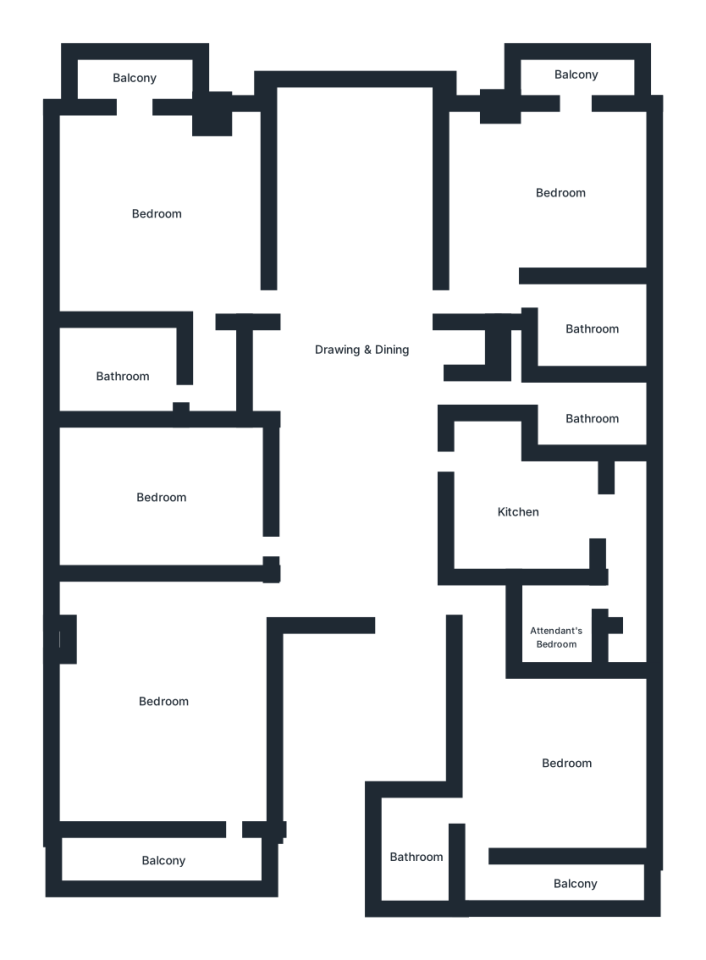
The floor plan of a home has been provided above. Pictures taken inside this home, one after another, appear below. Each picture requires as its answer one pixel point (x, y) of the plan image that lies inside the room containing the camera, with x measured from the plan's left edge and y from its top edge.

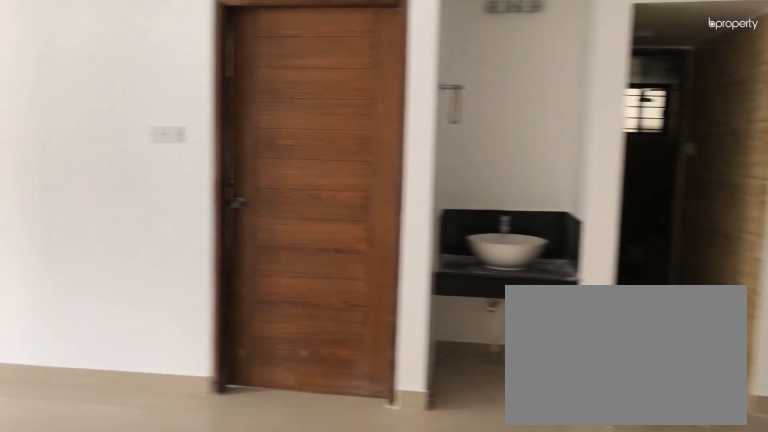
(350, 251)
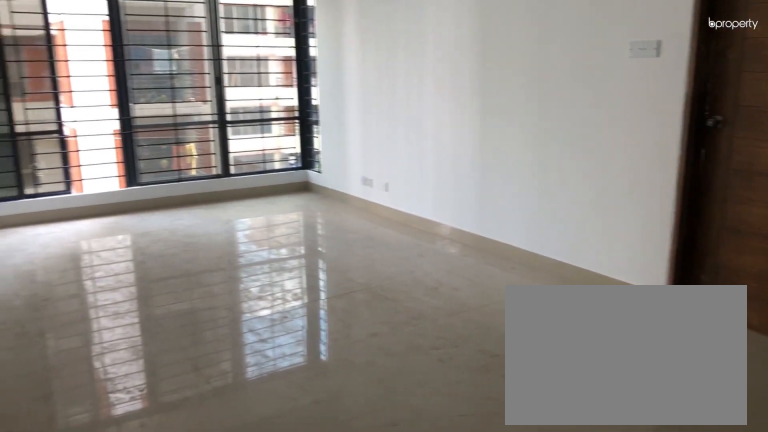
(356, 390)
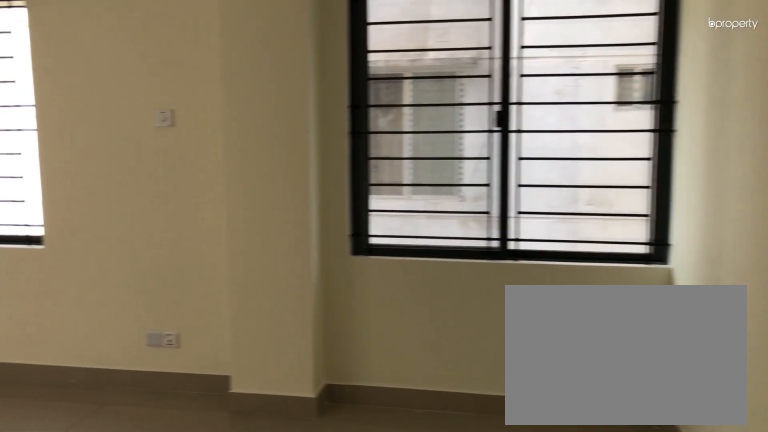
(163, 695)
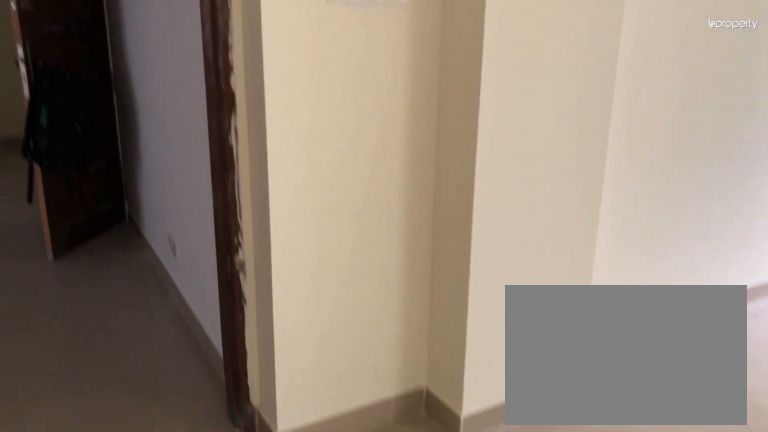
(163, 695)
